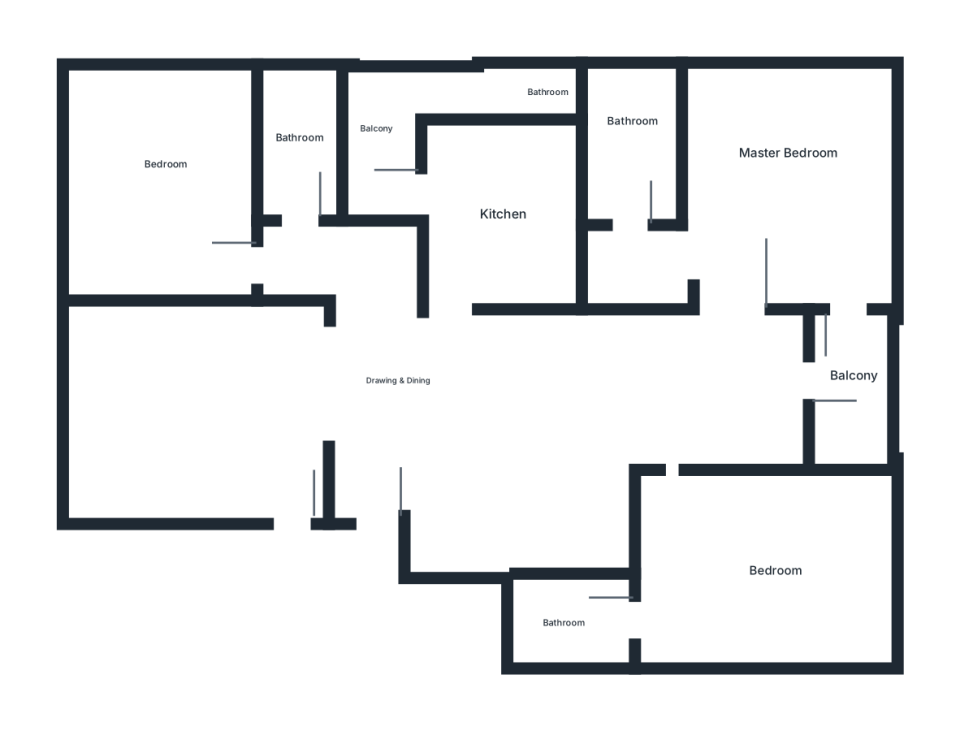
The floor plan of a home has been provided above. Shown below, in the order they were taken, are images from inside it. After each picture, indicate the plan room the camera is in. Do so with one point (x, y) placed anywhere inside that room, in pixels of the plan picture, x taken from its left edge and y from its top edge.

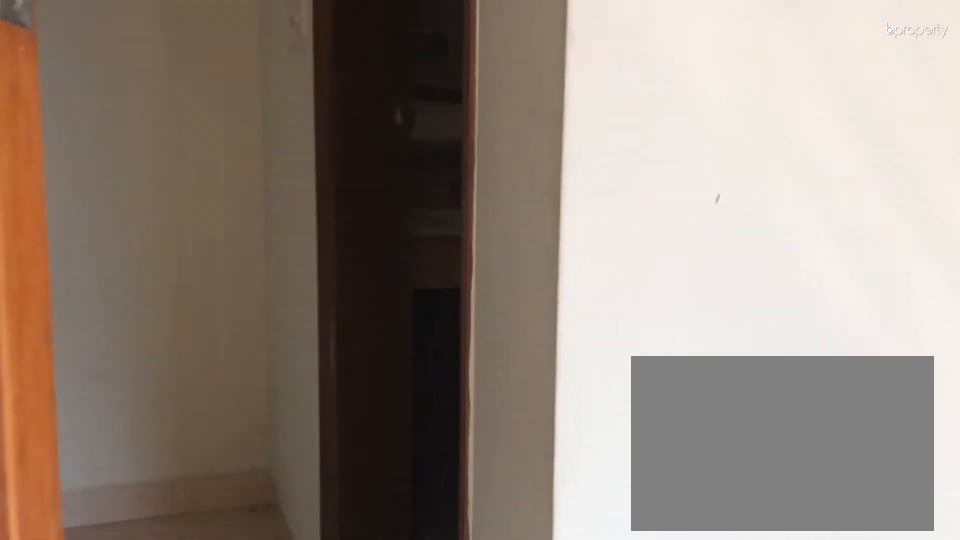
(766, 175)
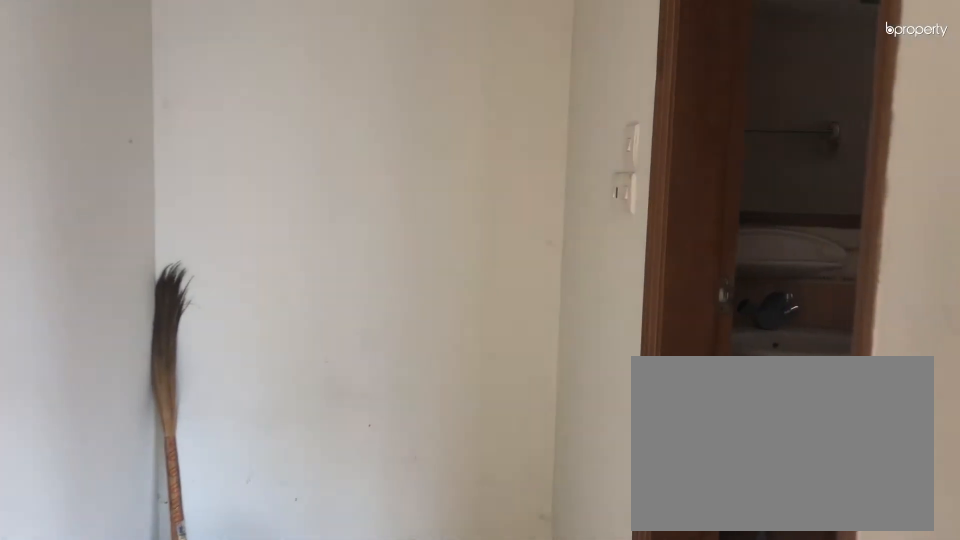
(636, 243)
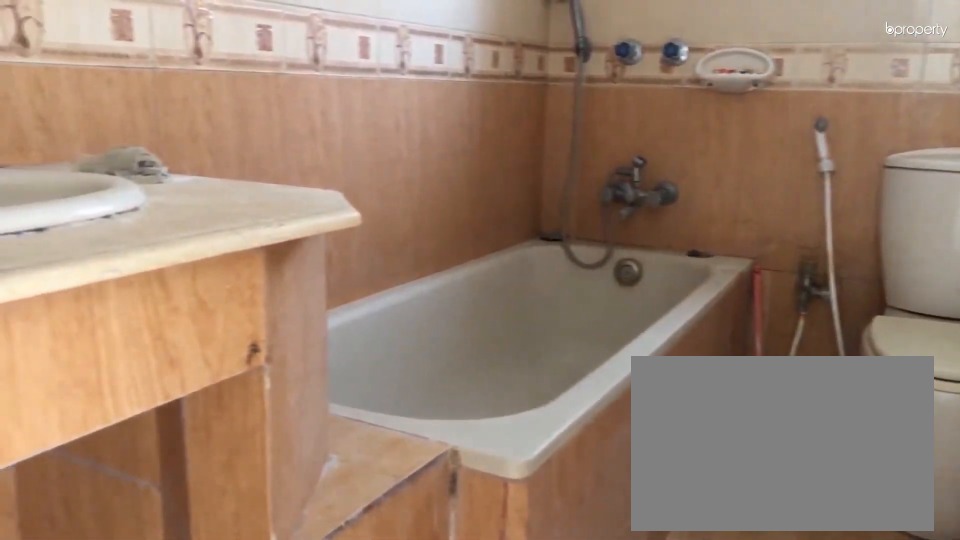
(634, 158)
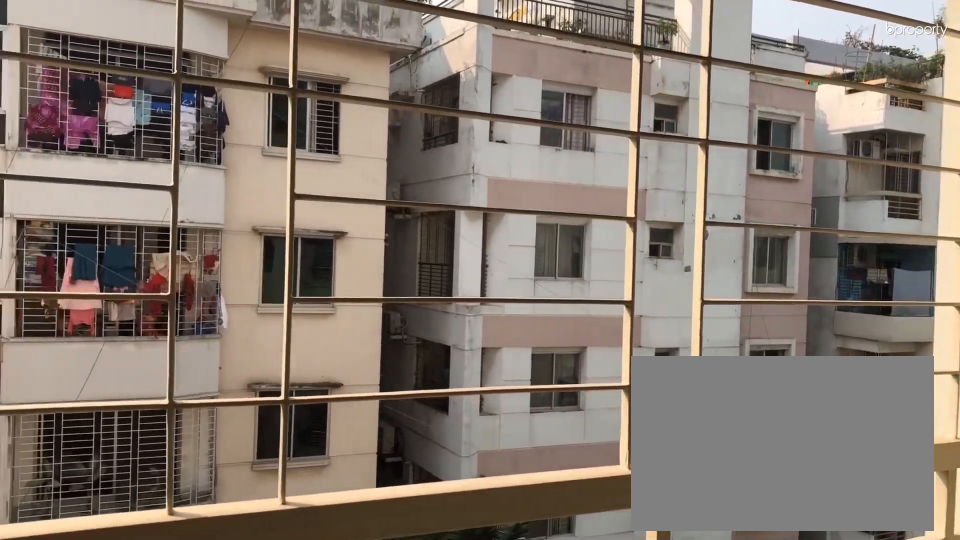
(848, 378)
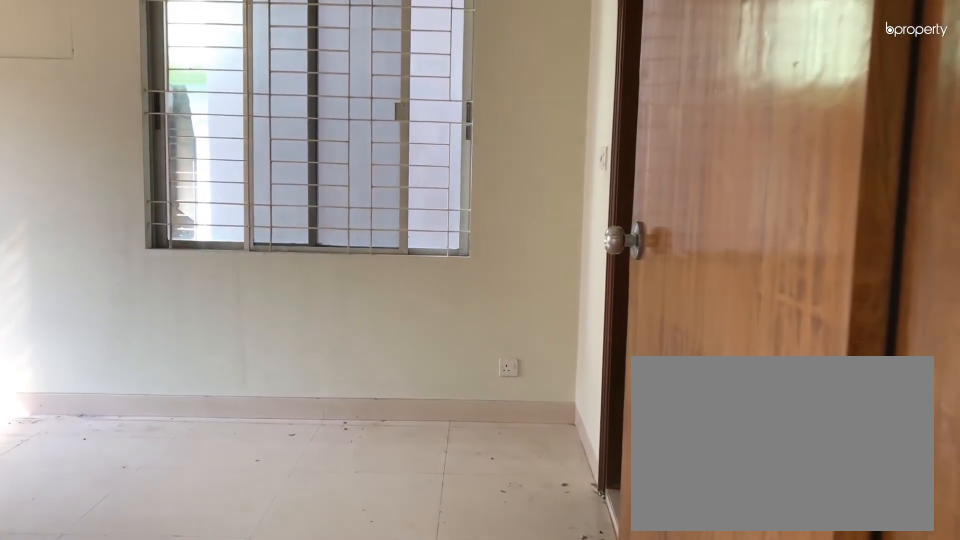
(704, 510)
